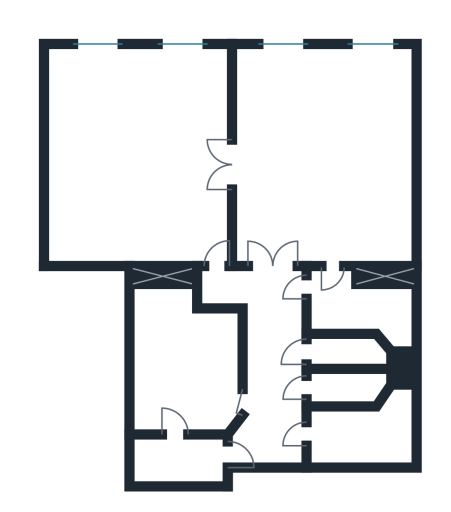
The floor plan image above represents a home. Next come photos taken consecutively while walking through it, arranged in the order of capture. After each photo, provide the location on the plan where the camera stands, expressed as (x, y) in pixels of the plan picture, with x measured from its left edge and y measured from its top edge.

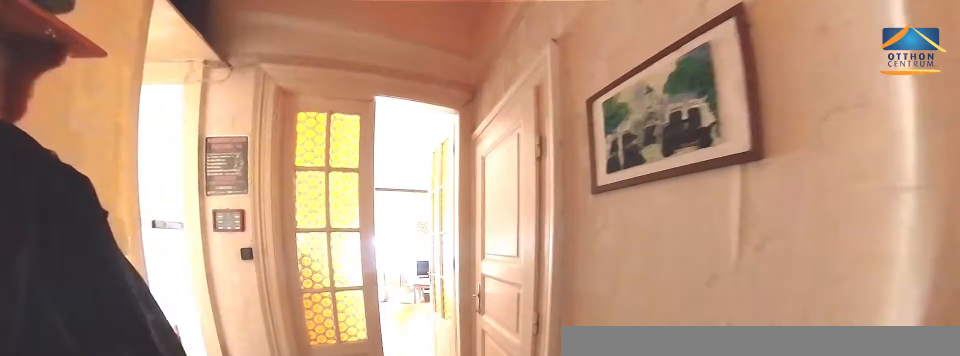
(270, 353)
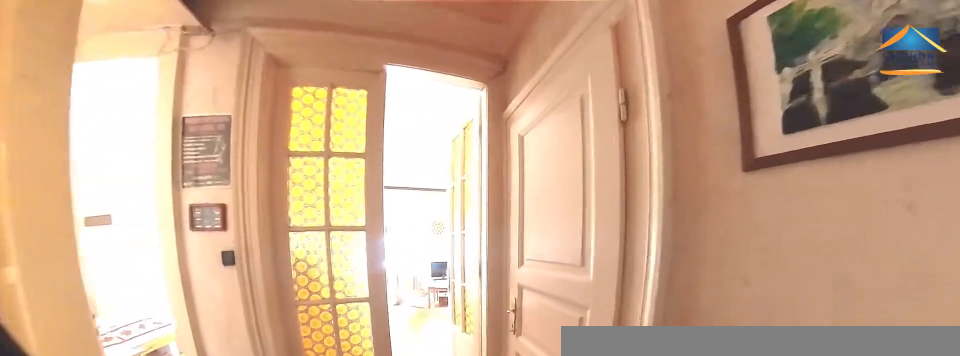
(270, 337)
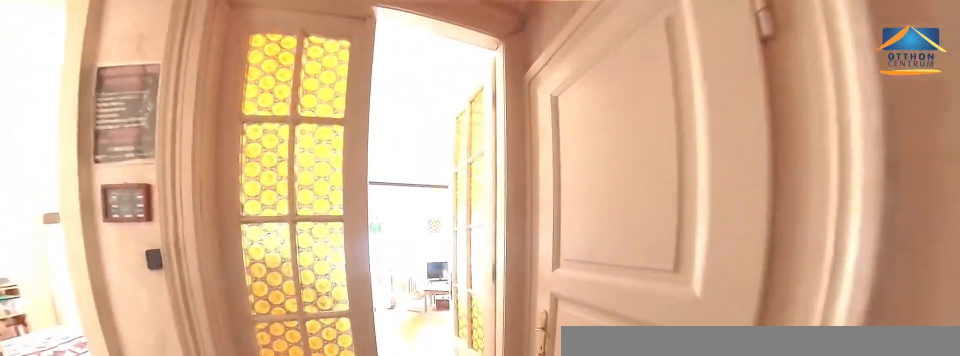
(269, 318)
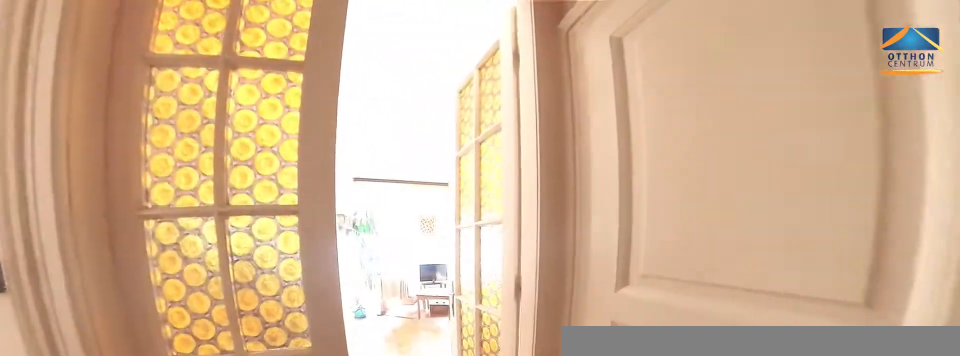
(268, 299)
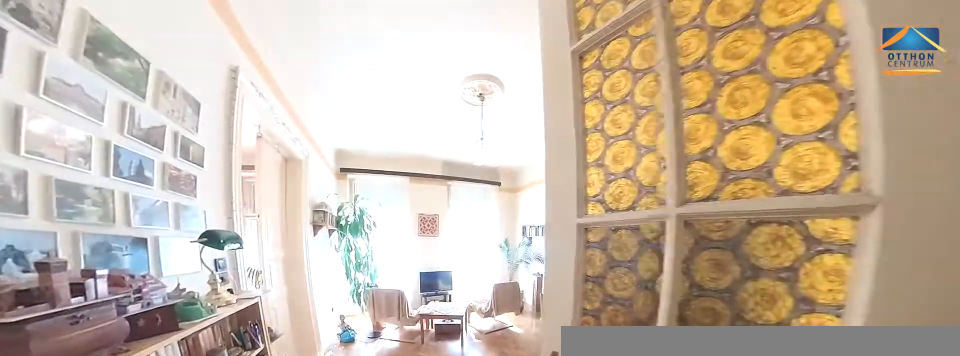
(268, 255)
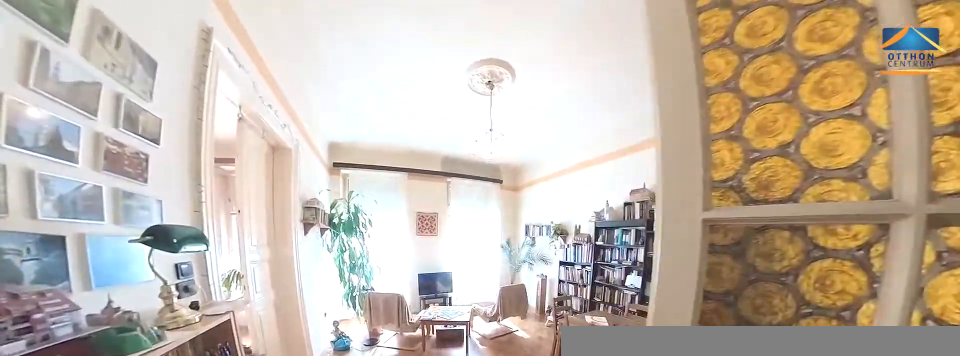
(268, 244)
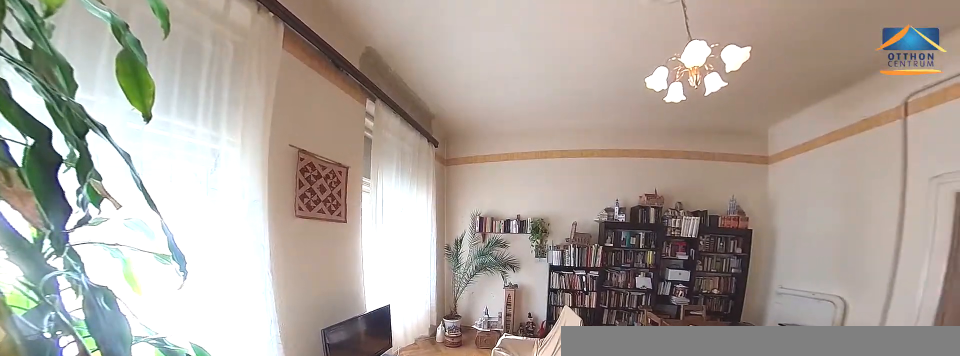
(267, 131)
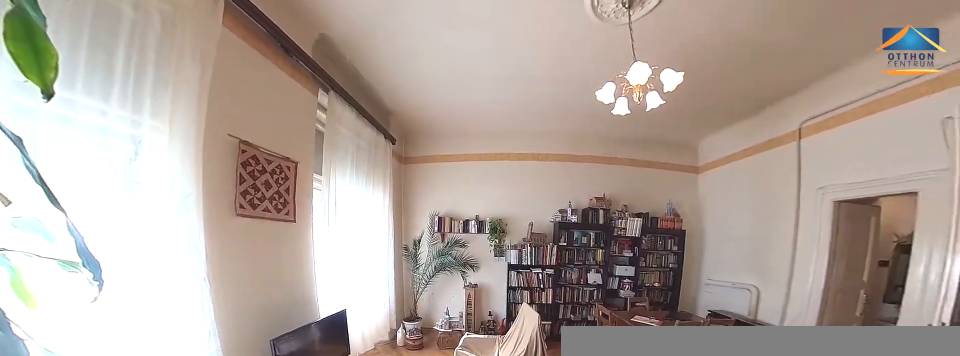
(268, 132)
